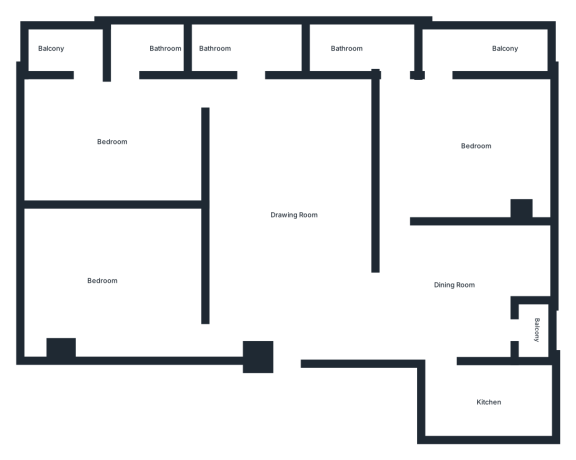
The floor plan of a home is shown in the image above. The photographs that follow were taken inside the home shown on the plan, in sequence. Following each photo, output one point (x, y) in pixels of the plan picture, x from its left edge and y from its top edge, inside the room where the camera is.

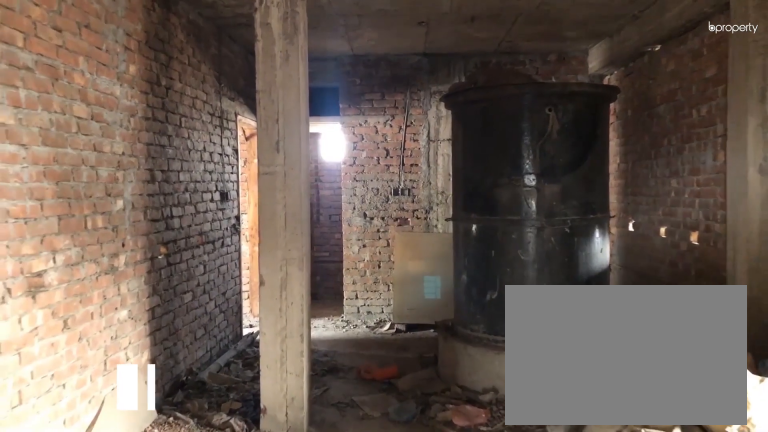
(288, 289)
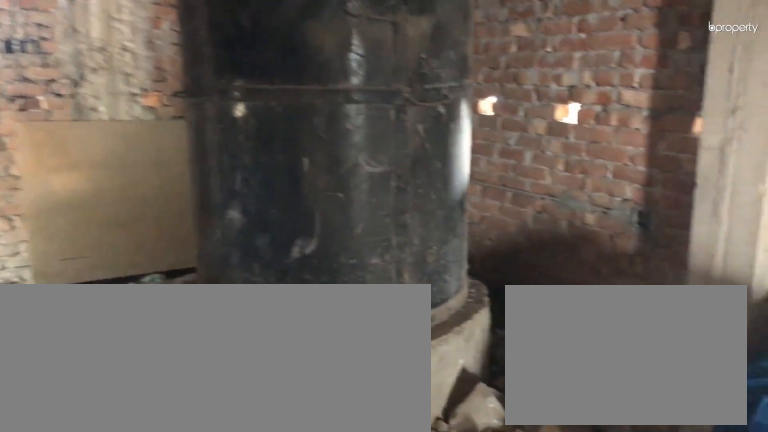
(291, 197)
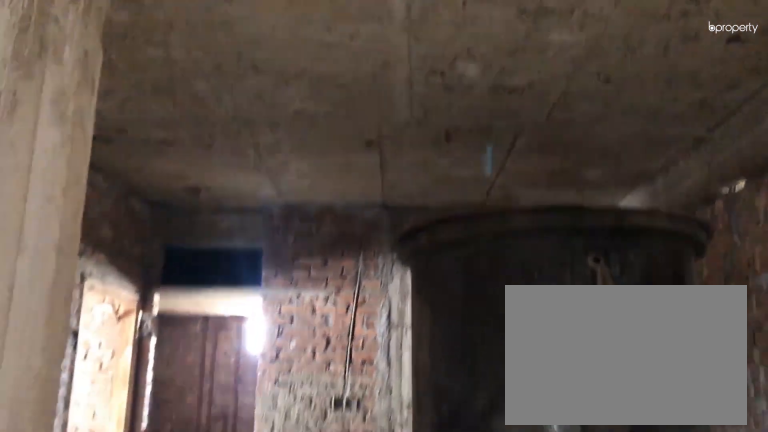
(291, 196)
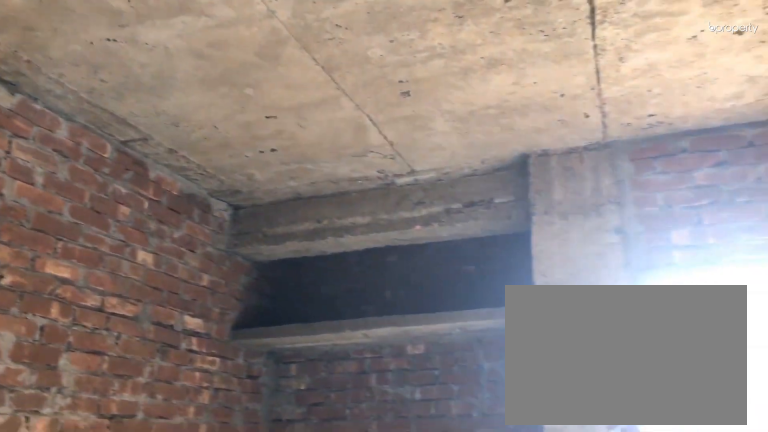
(464, 294)
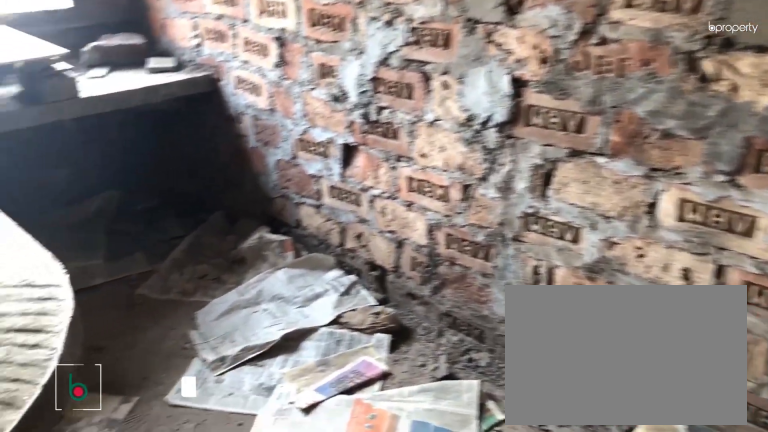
(490, 400)
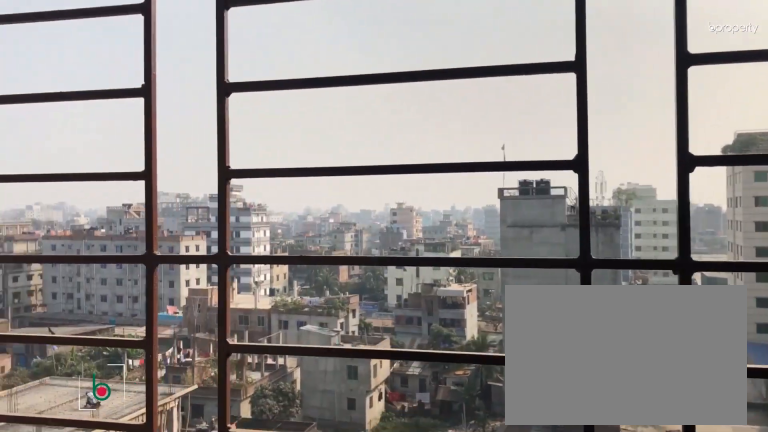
(532, 330)
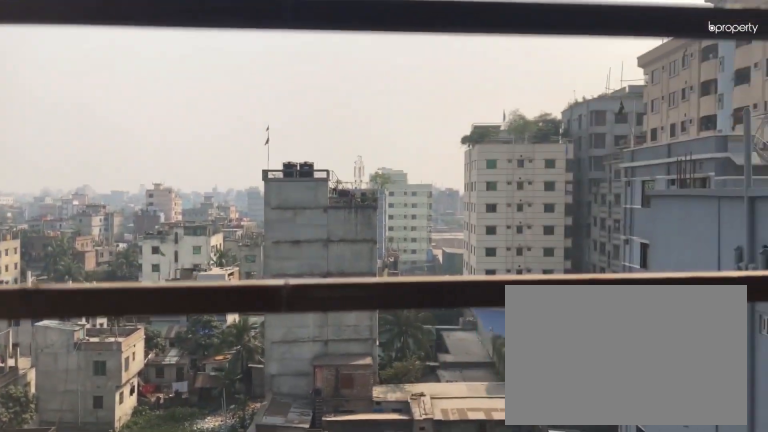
(534, 331)
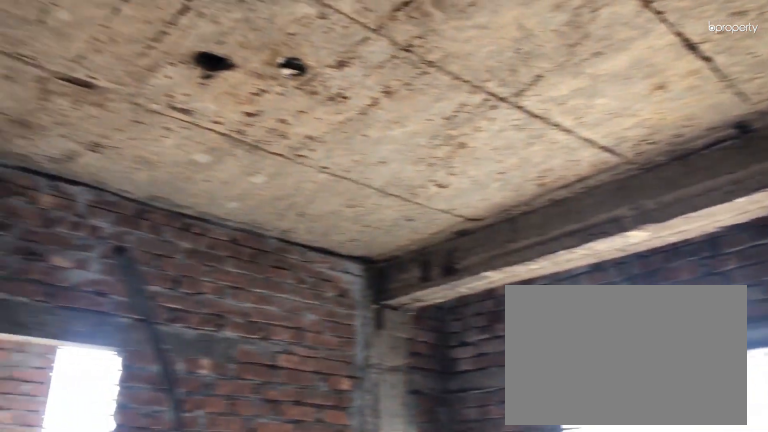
(467, 149)
